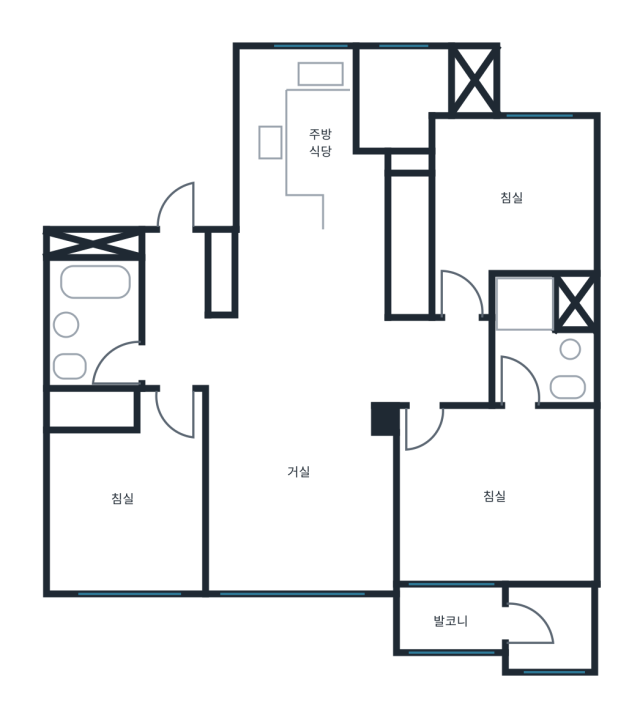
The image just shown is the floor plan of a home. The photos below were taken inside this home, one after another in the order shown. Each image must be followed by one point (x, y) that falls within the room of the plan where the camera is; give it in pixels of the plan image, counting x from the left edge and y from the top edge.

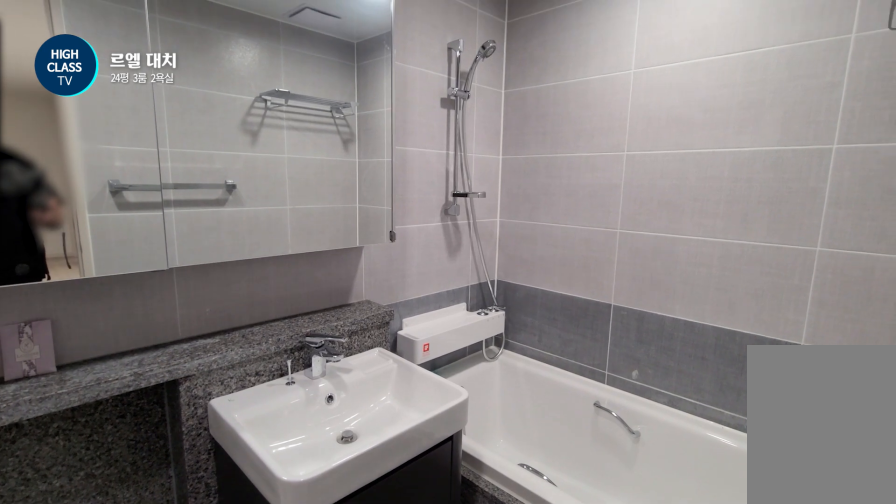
(91, 323)
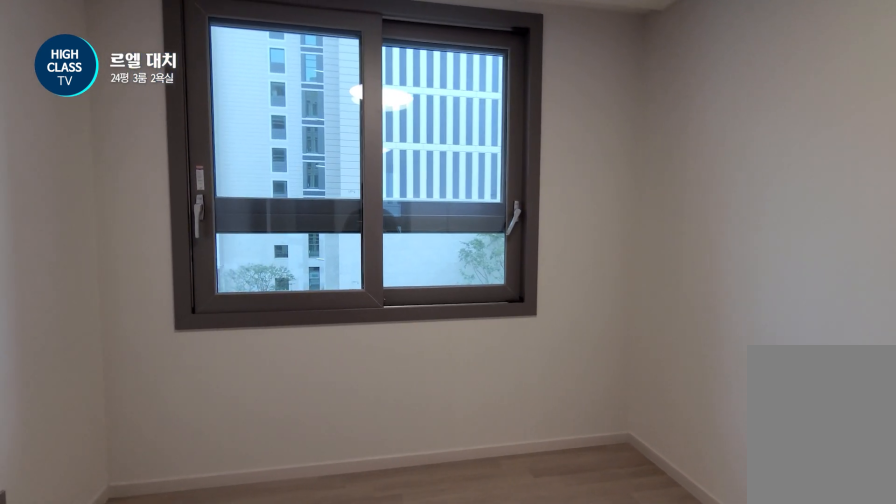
(127, 490)
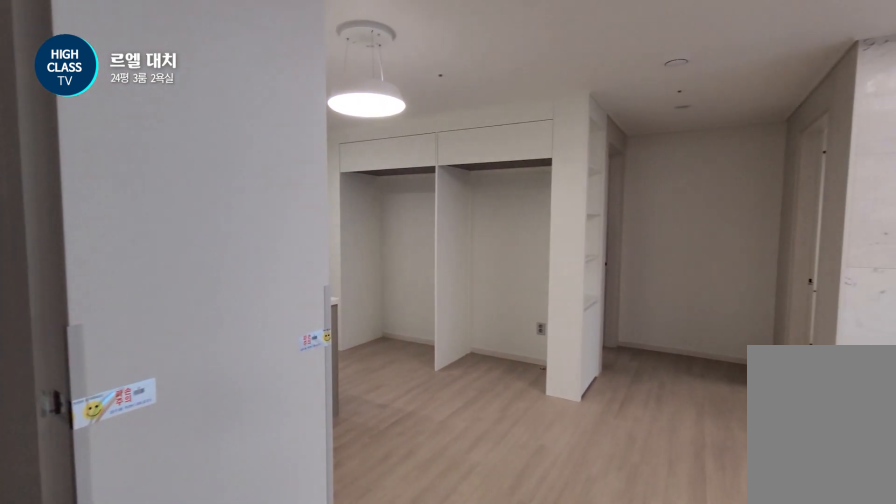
(299, 454)
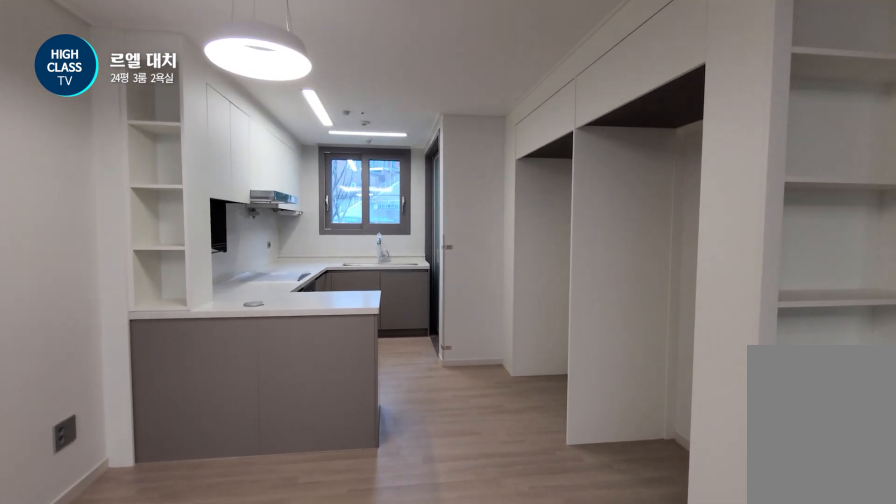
(299, 454)
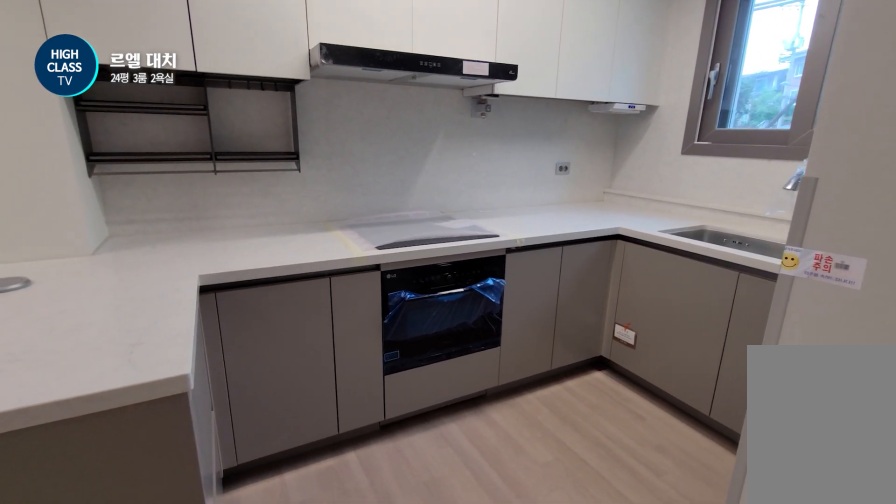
(321, 195)
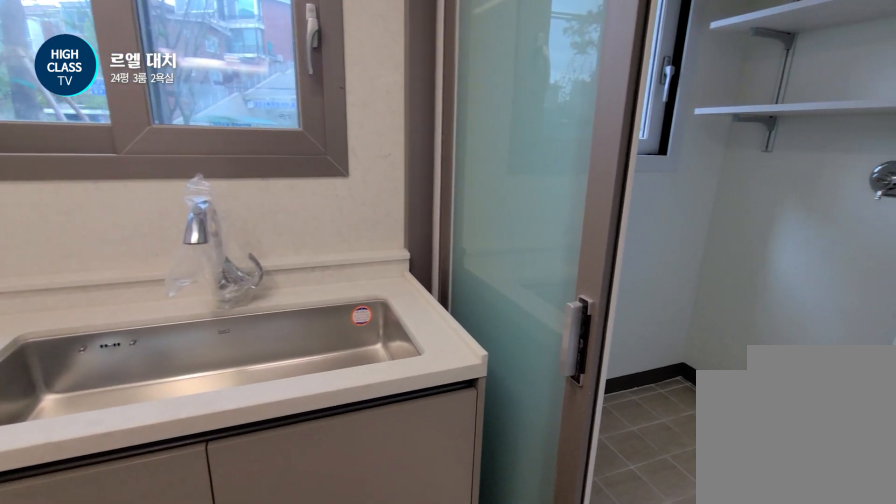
(321, 195)
